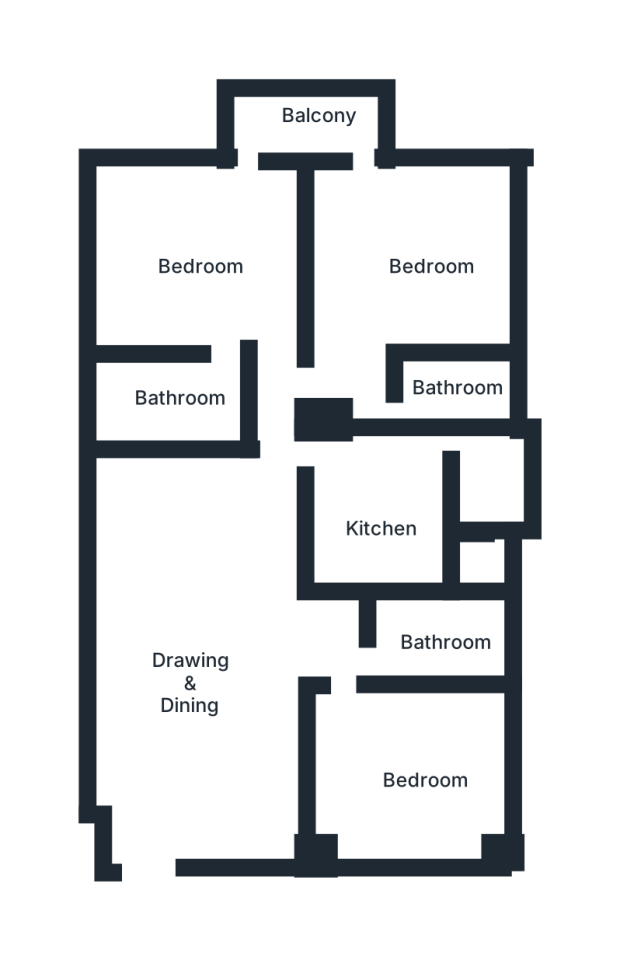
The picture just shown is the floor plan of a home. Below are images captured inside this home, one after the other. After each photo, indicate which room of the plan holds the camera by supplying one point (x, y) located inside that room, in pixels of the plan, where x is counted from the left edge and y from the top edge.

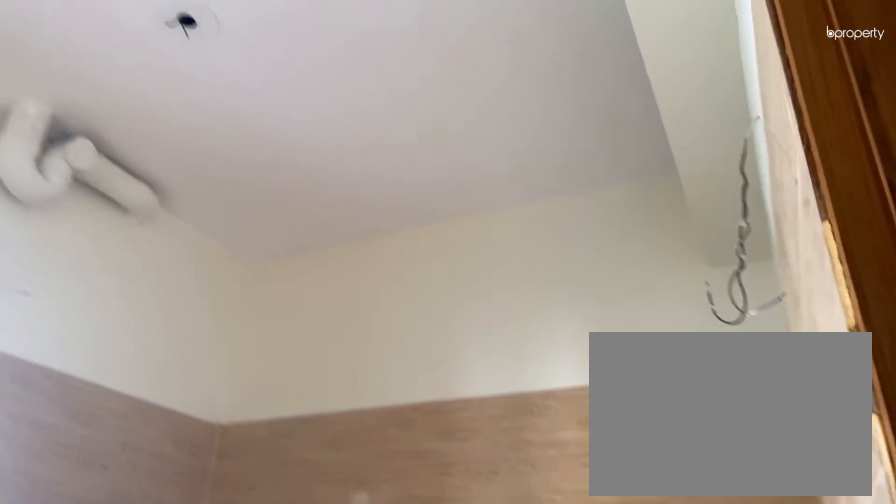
(377, 525)
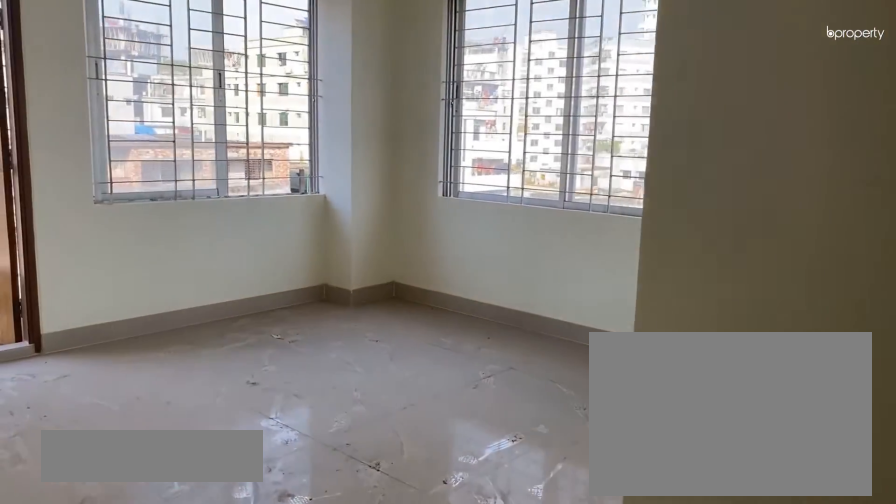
(434, 263)
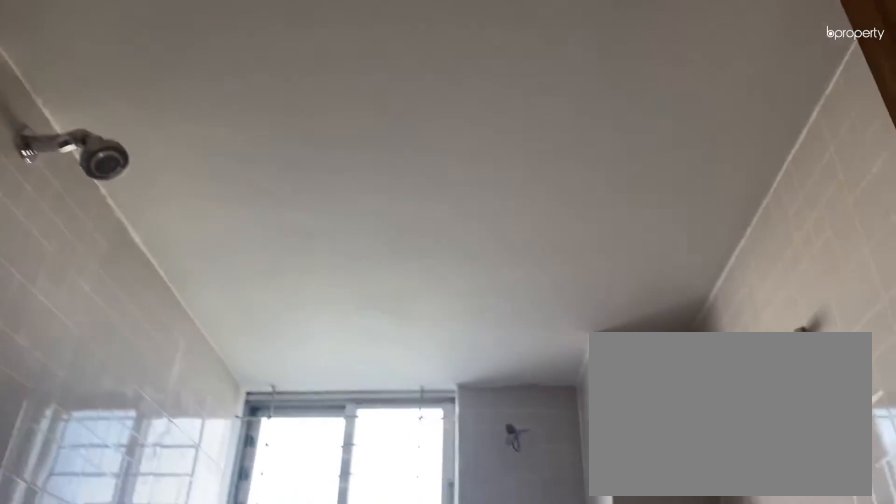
(474, 384)
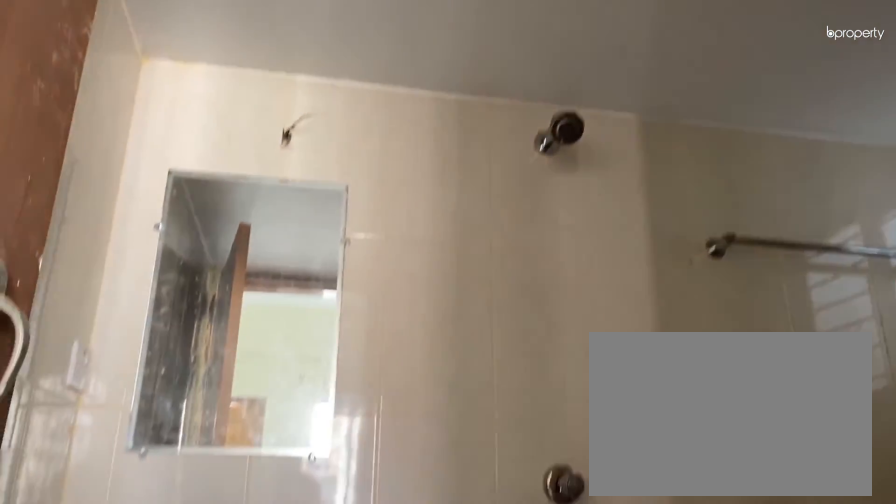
(179, 397)
